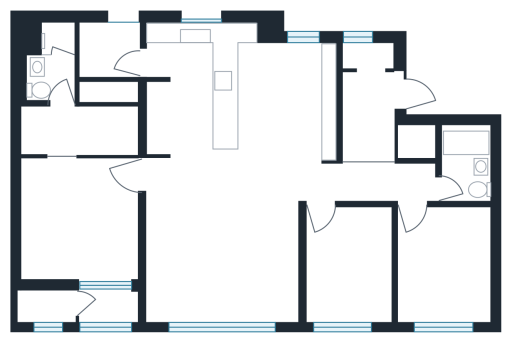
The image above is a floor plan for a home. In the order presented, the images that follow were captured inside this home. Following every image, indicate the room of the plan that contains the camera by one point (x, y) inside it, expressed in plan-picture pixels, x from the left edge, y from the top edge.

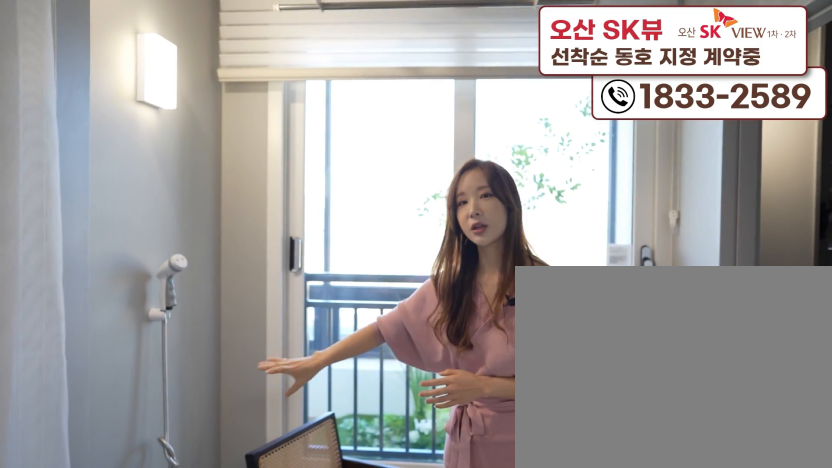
(107, 318)
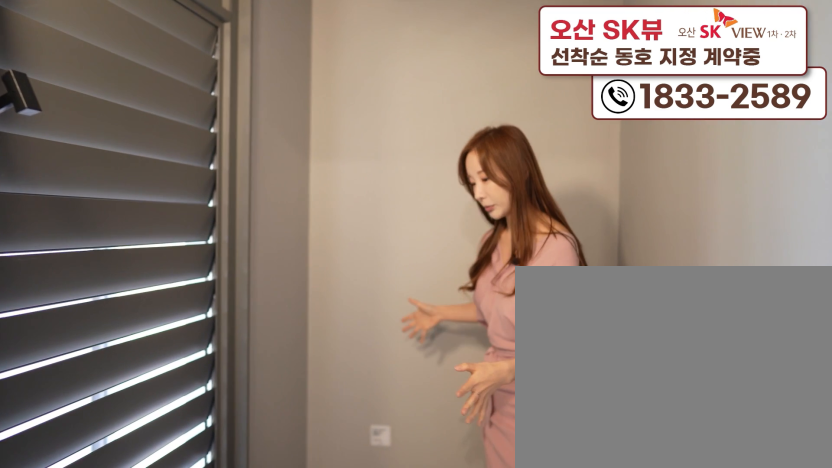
(107, 319)
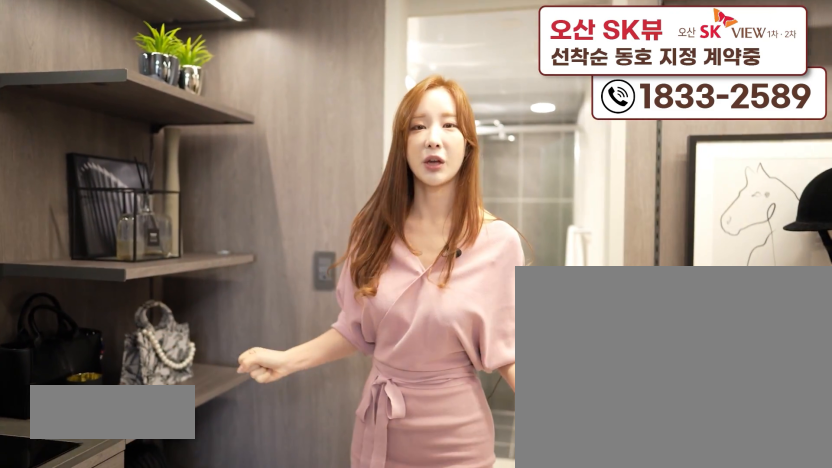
(58, 148)
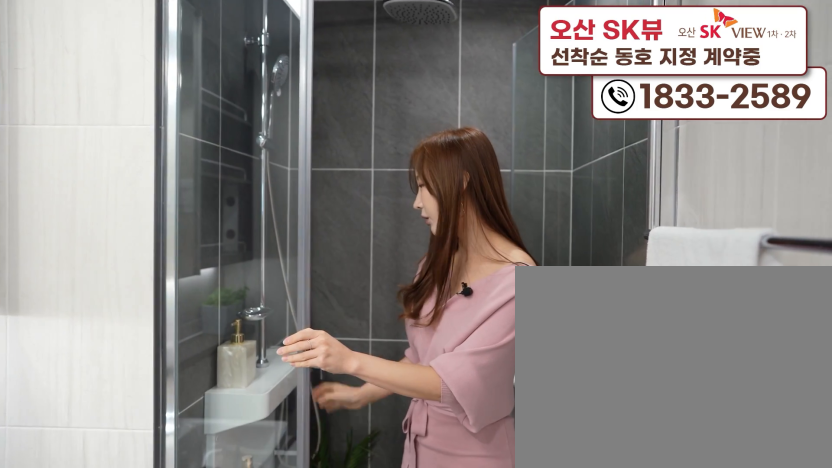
(56, 83)
